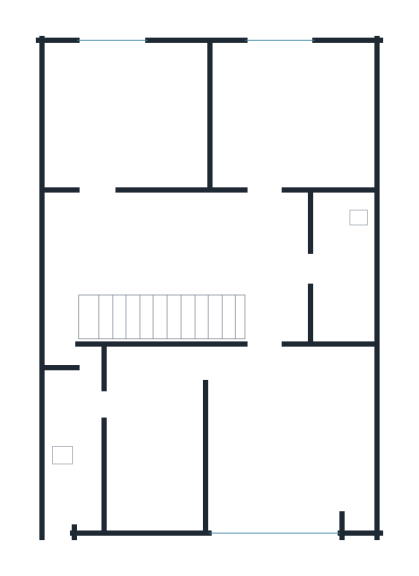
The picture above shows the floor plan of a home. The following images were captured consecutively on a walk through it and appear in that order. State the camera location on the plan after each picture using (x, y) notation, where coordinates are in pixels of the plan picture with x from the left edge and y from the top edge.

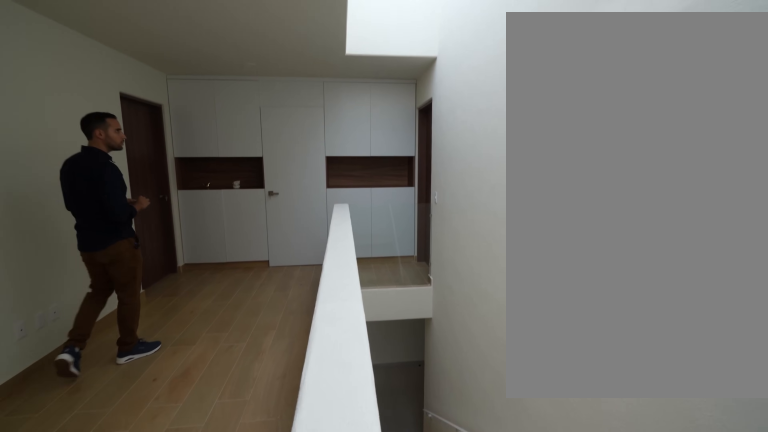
(59, 286)
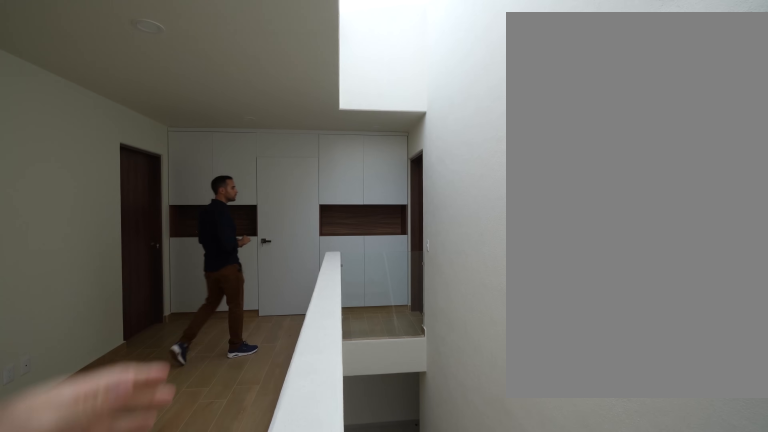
(59, 288)
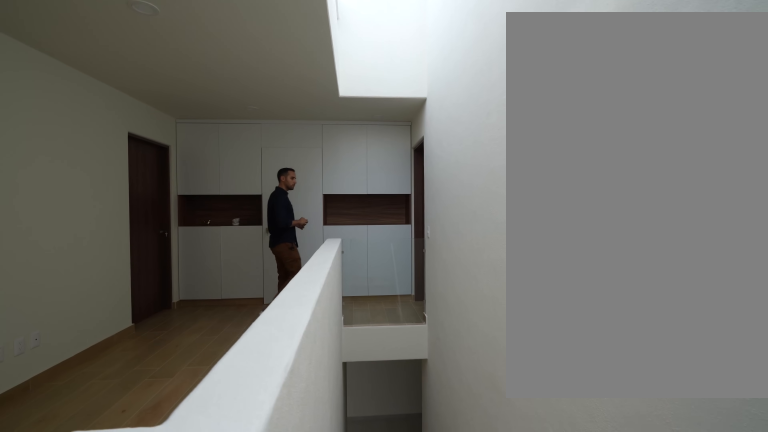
(59, 287)
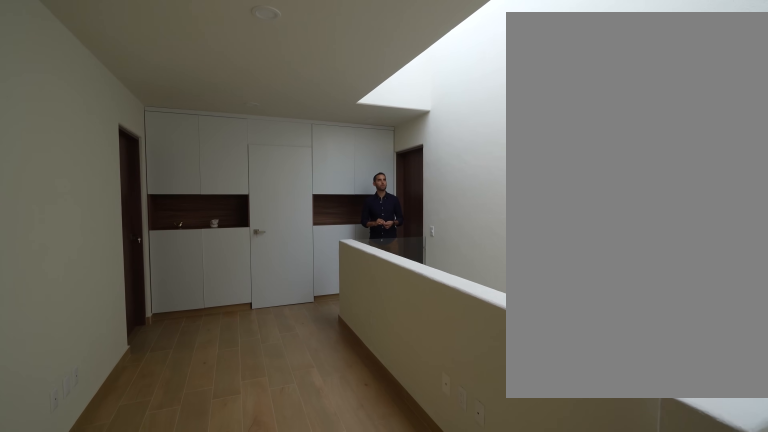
(64, 265)
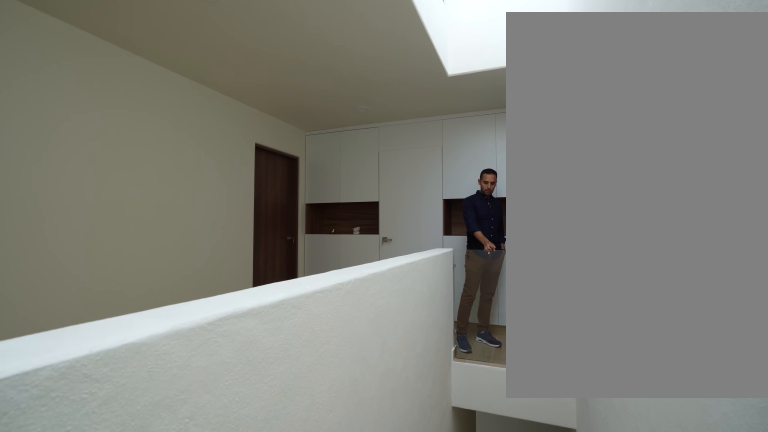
(78, 299)
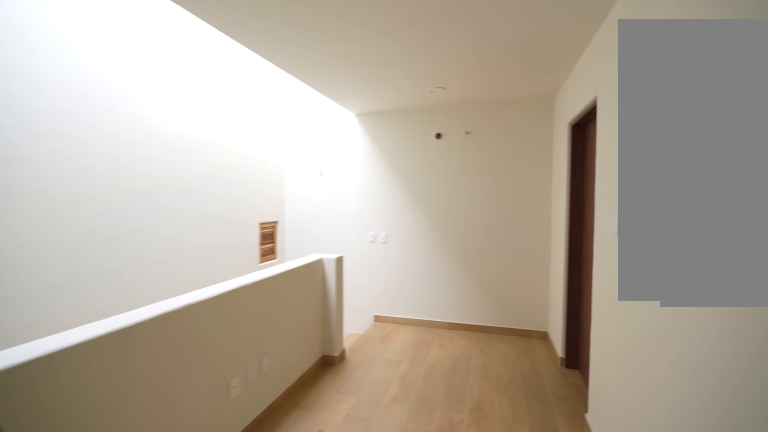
(261, 182)
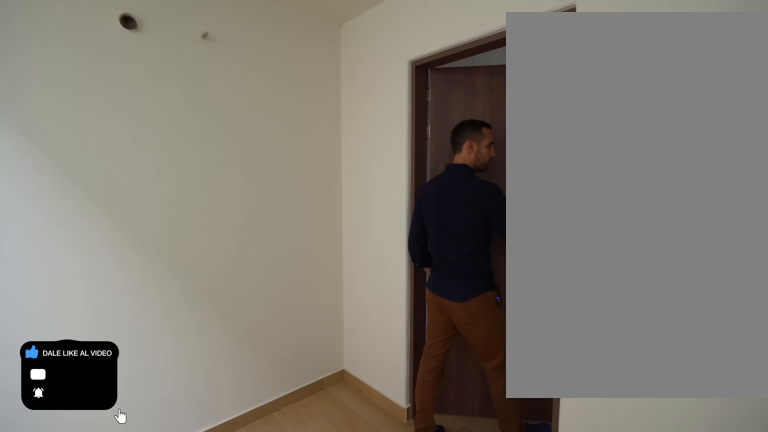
(110, 206)
